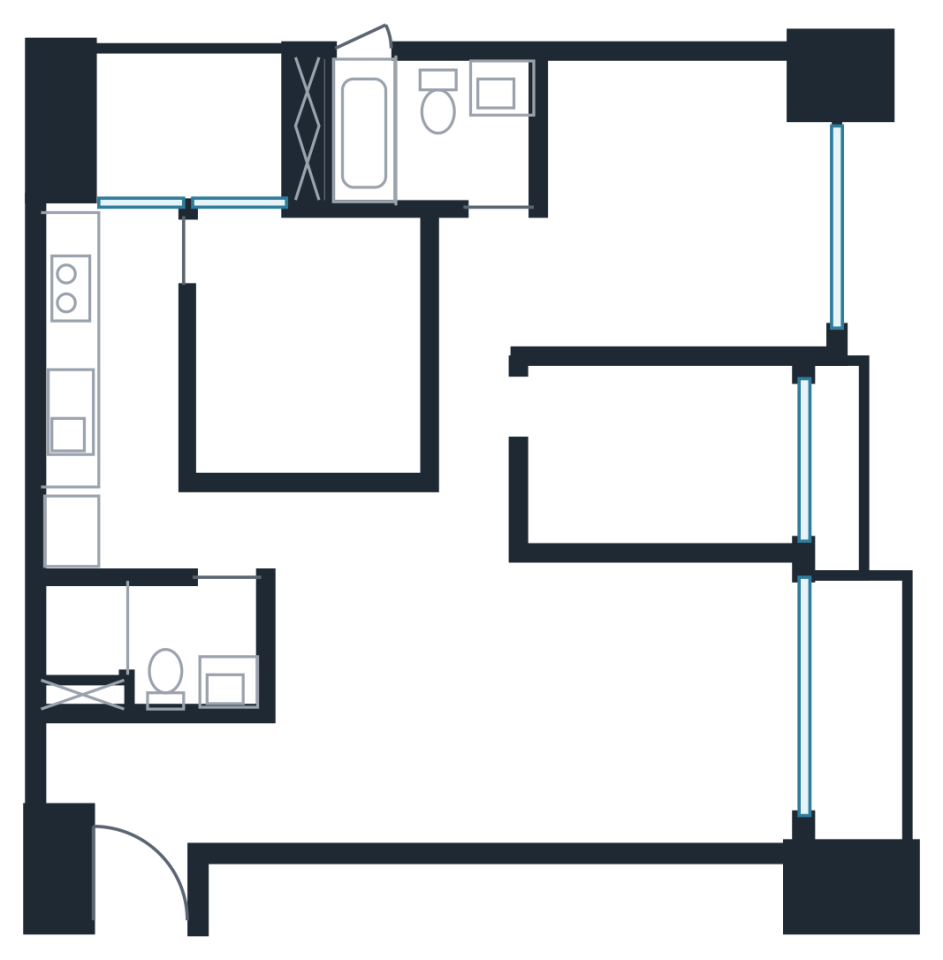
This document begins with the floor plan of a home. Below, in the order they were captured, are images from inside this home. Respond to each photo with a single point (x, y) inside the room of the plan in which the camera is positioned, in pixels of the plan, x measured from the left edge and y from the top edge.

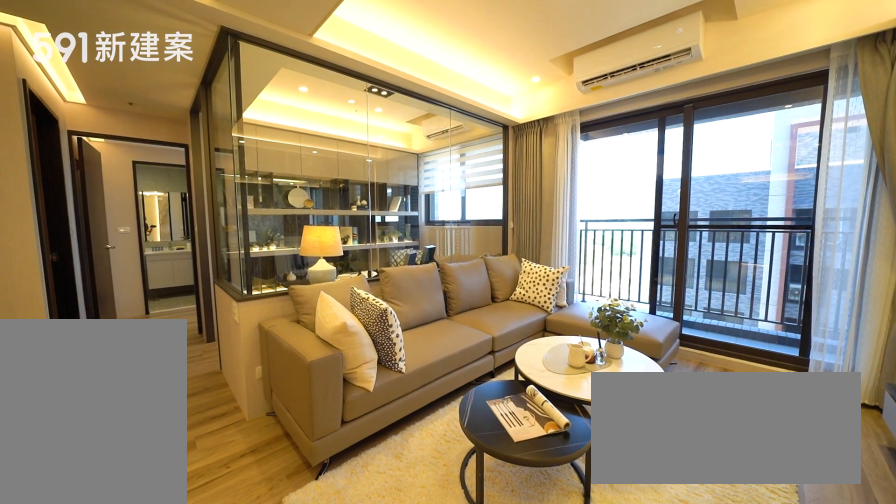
(663, 703)
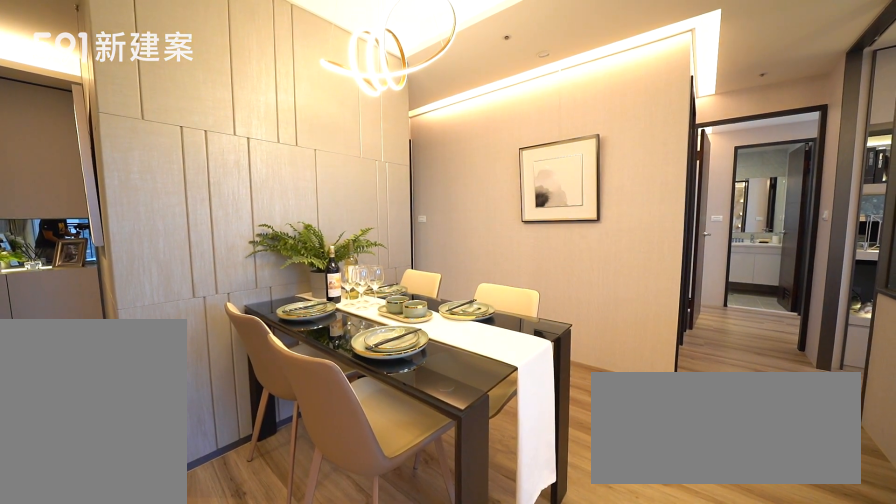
(377, 643)
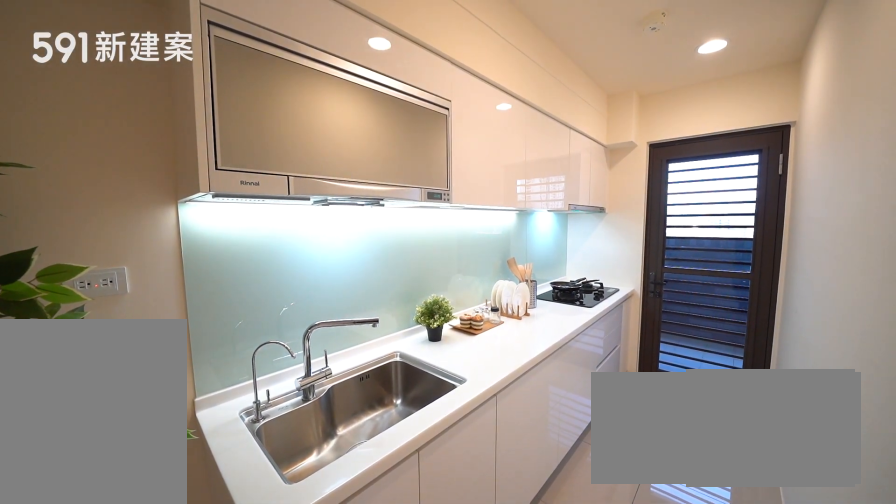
(113, 372)
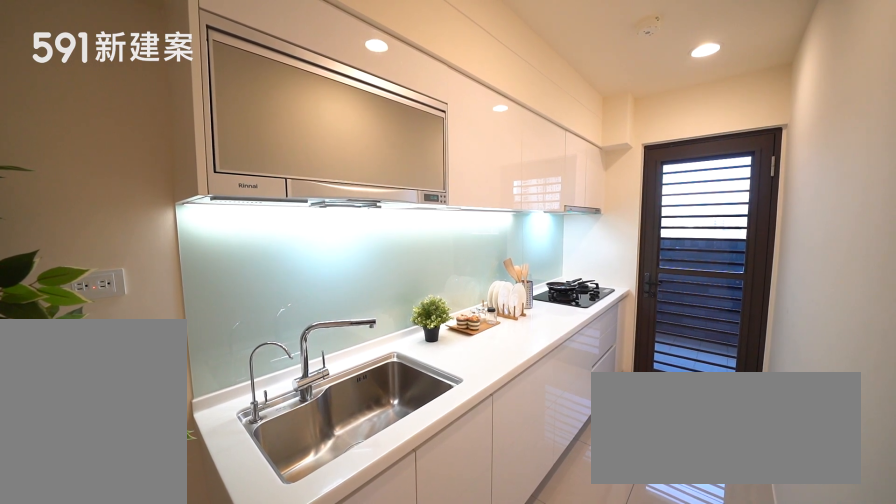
(113, 372)
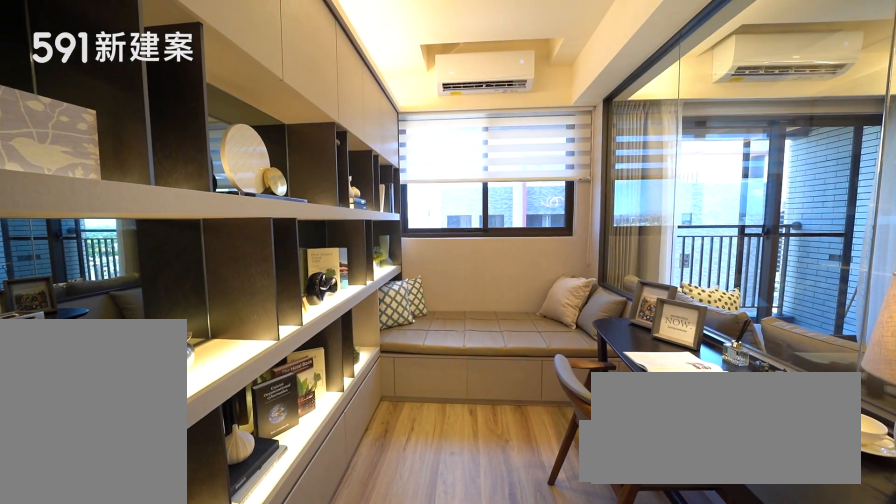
(668, 458)
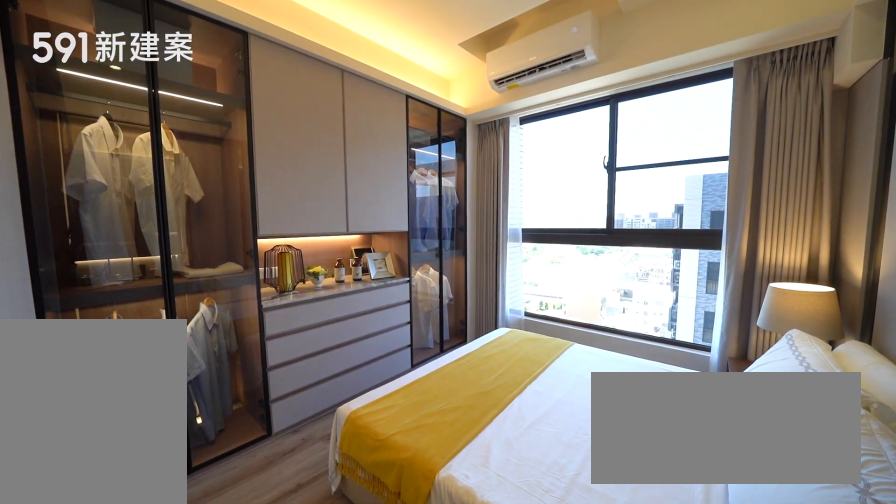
(700, 196)
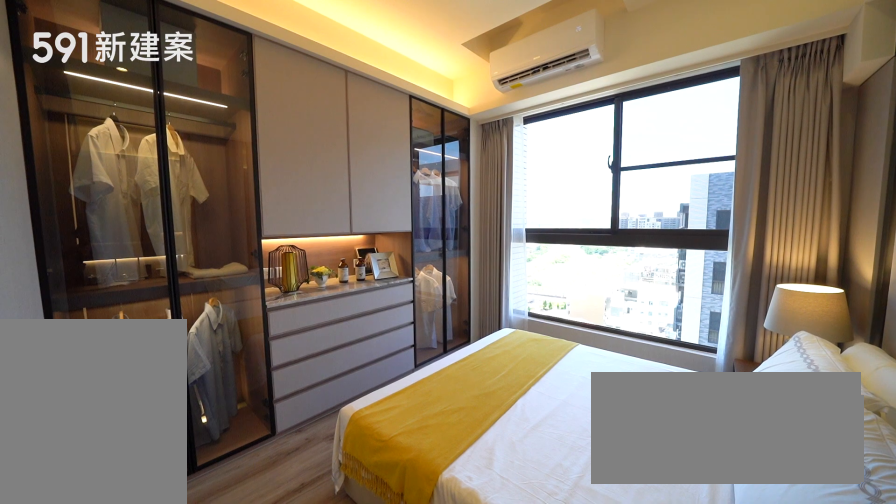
(700, 196)
